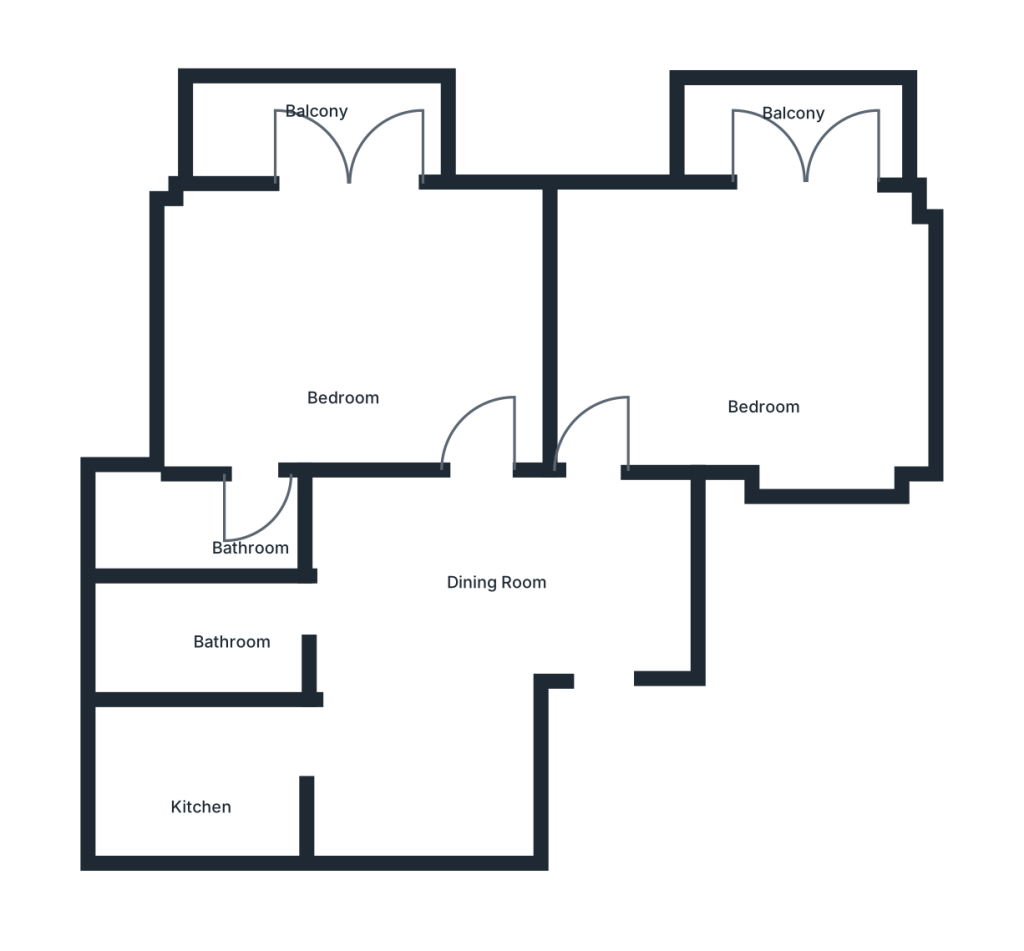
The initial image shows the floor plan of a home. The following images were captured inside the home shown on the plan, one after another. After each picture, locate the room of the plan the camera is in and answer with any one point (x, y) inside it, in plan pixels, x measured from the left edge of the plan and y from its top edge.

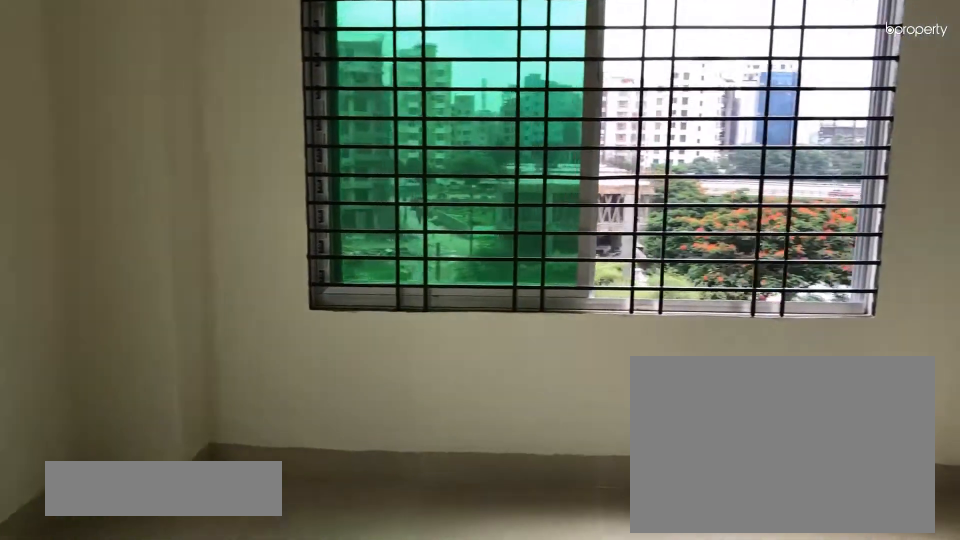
(758, 328)
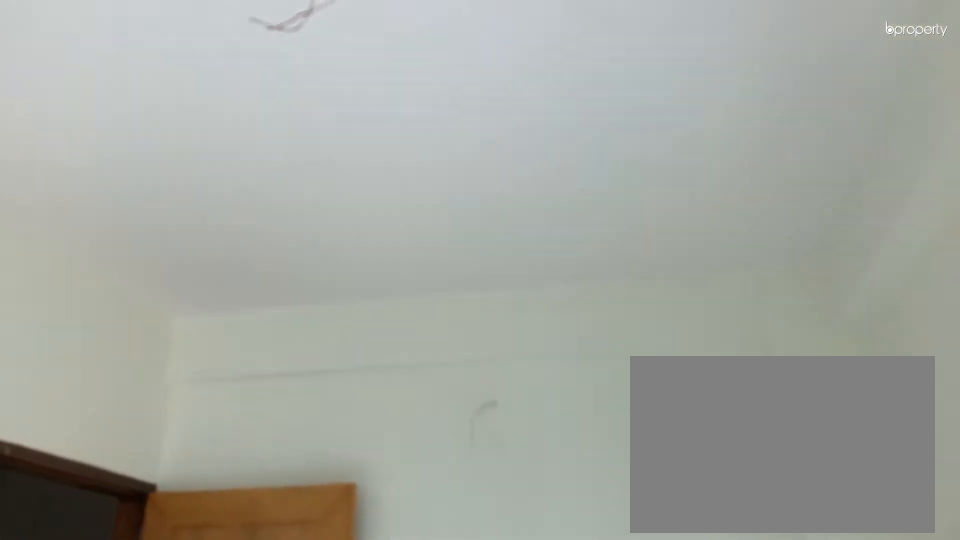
(758, 328)
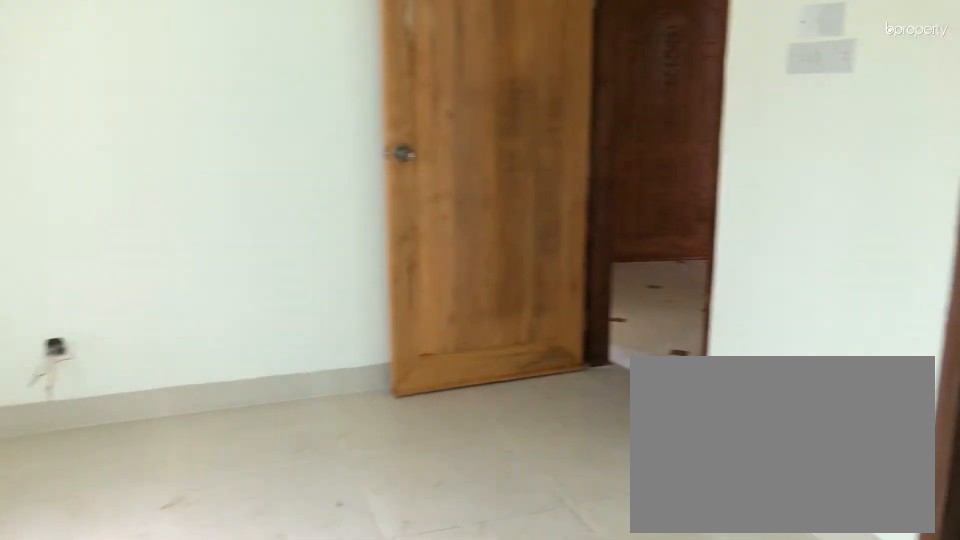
(348, 324)
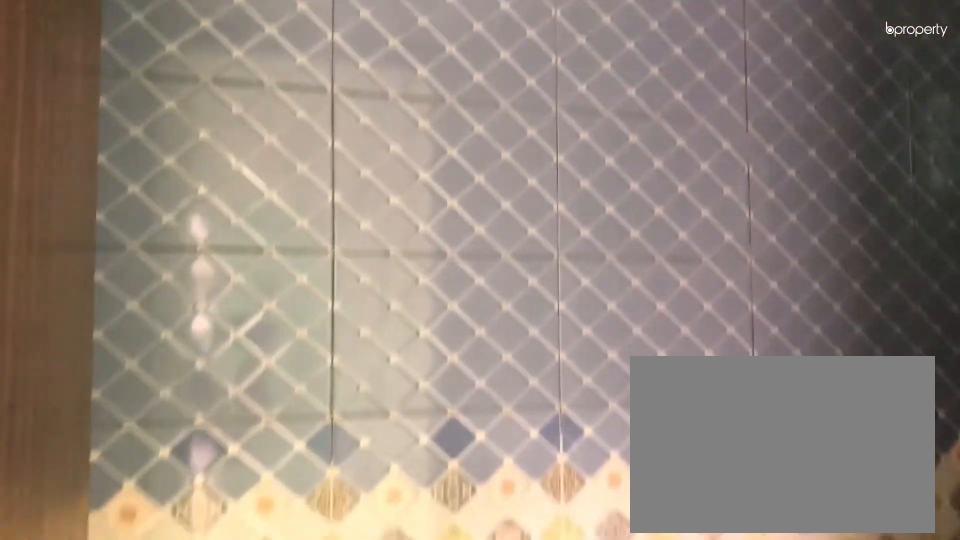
(204, 533)
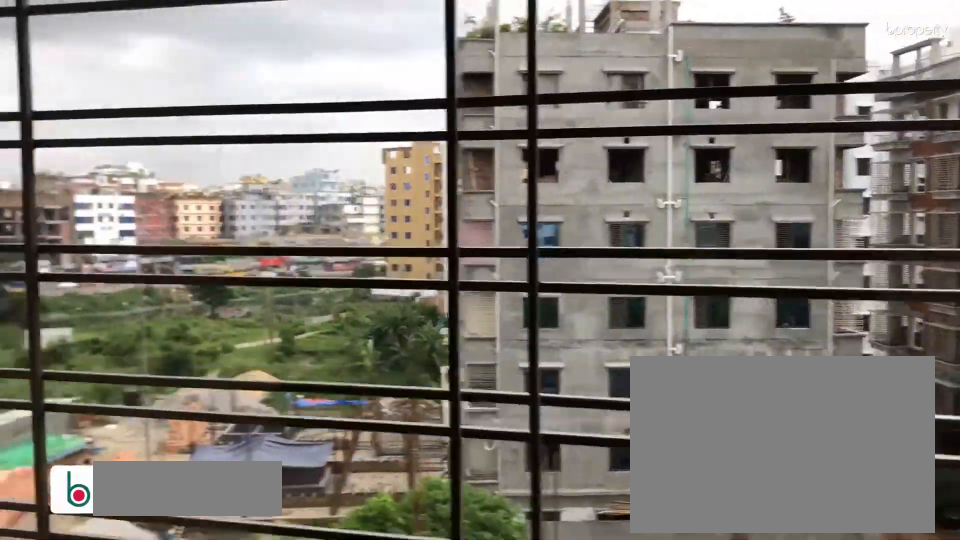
(312, 130)
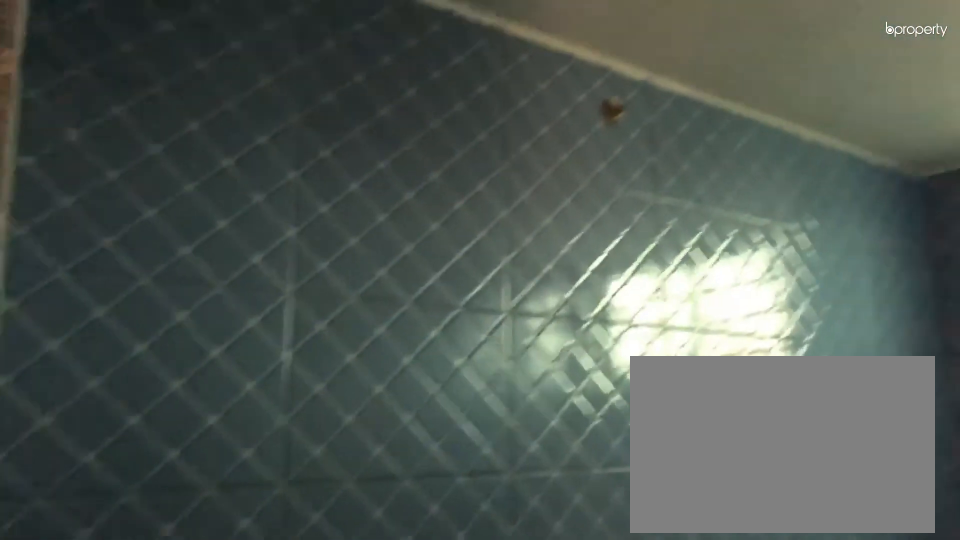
(223, 629)
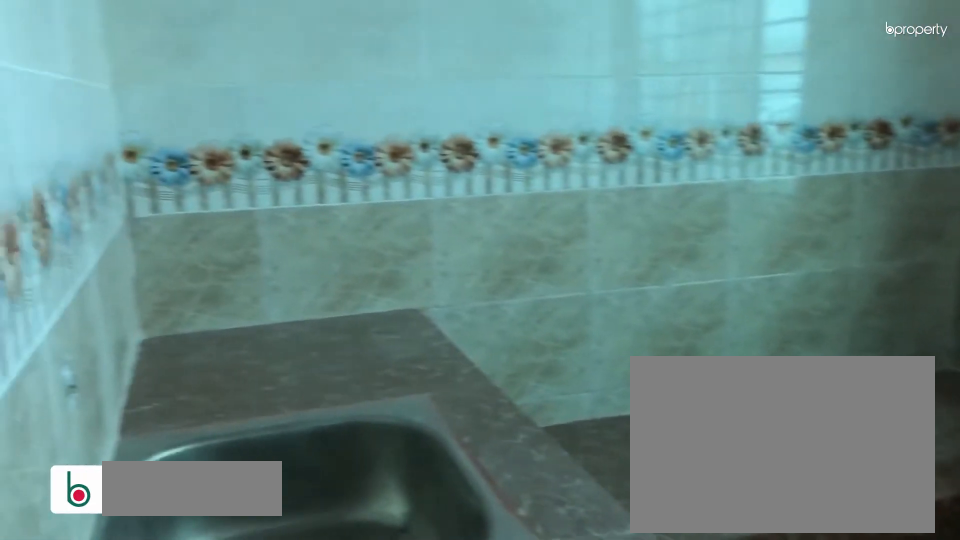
(180, 768)
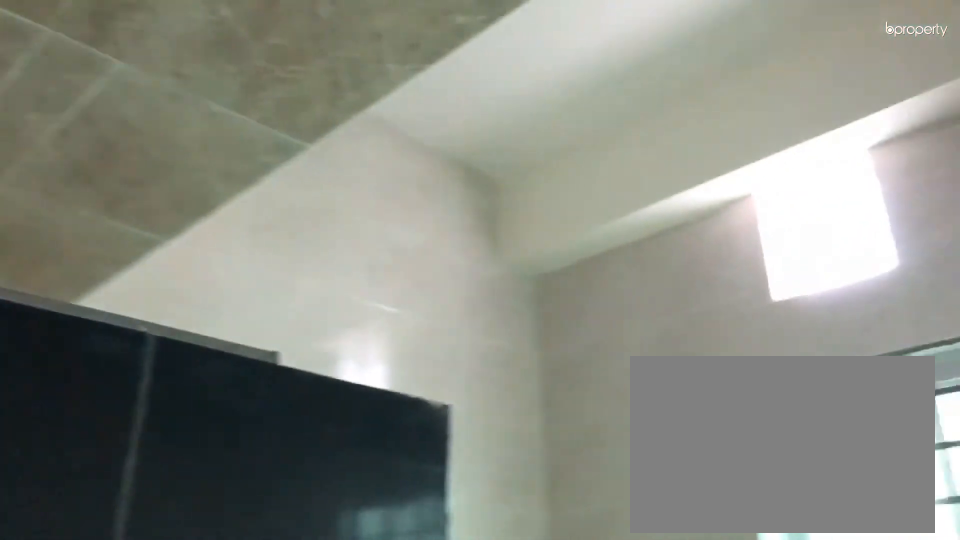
(180, 768)
